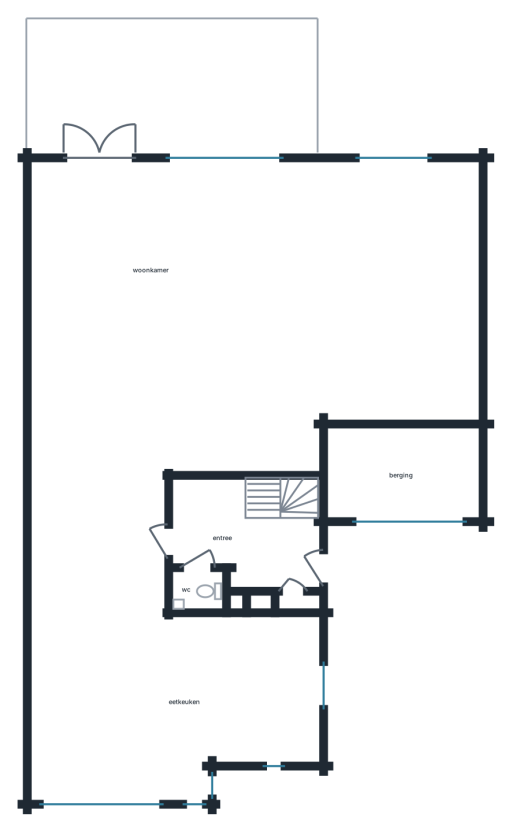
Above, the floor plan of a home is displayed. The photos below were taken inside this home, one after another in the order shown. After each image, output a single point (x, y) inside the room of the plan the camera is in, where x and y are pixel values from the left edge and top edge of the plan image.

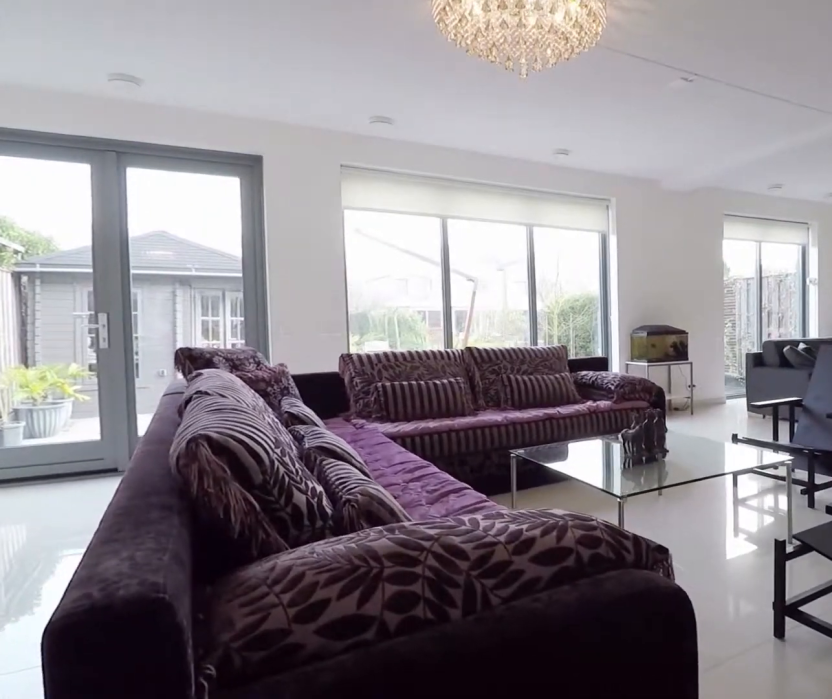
(233, 327)
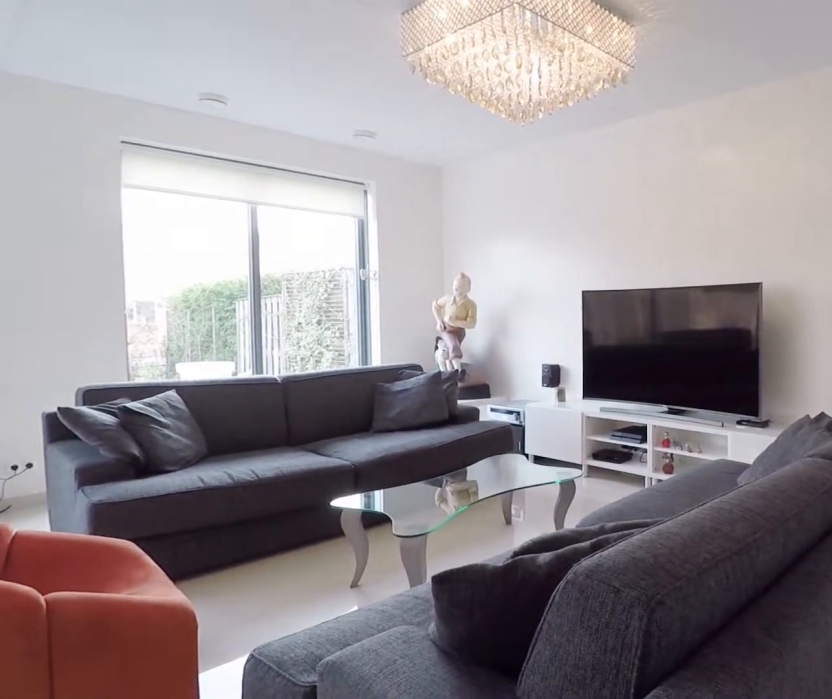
(233, 327)
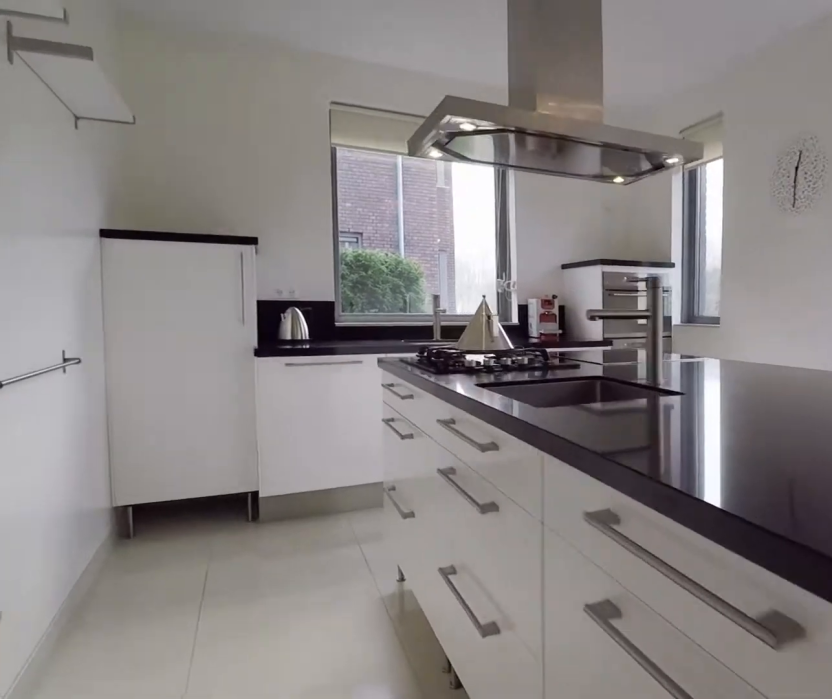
(166, 702)
